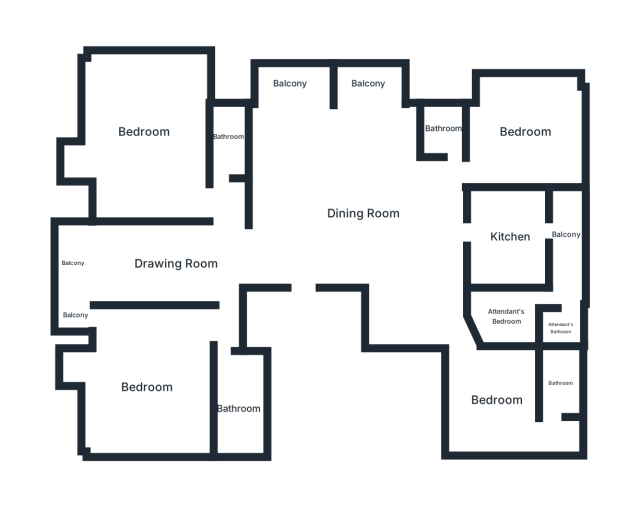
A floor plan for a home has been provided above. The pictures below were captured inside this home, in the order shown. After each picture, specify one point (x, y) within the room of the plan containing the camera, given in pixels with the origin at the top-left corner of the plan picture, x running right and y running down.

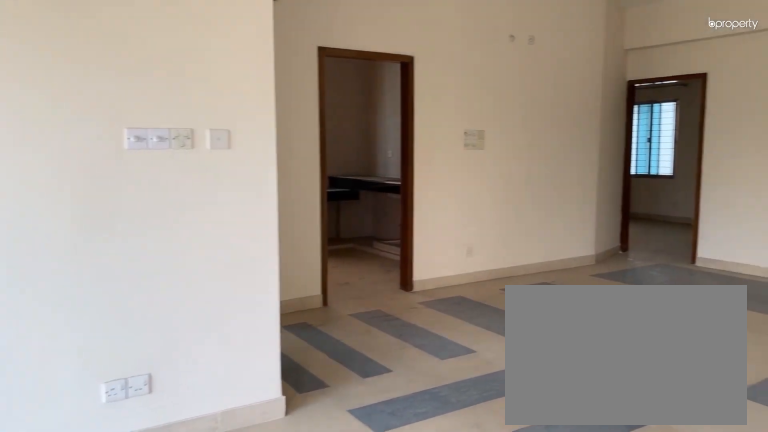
(363, 213)
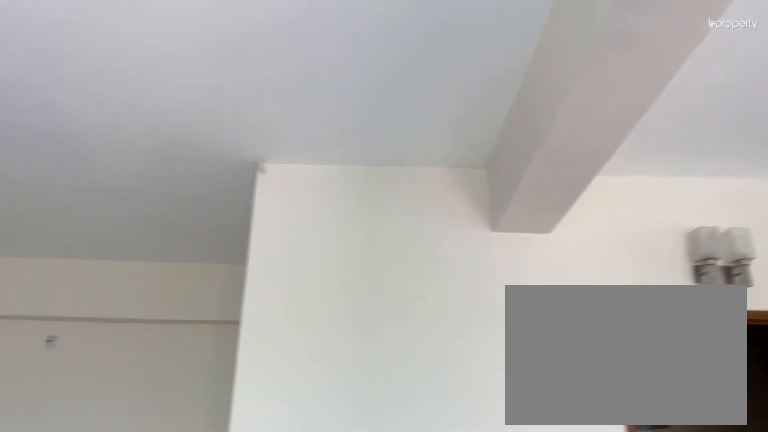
(363, 213)
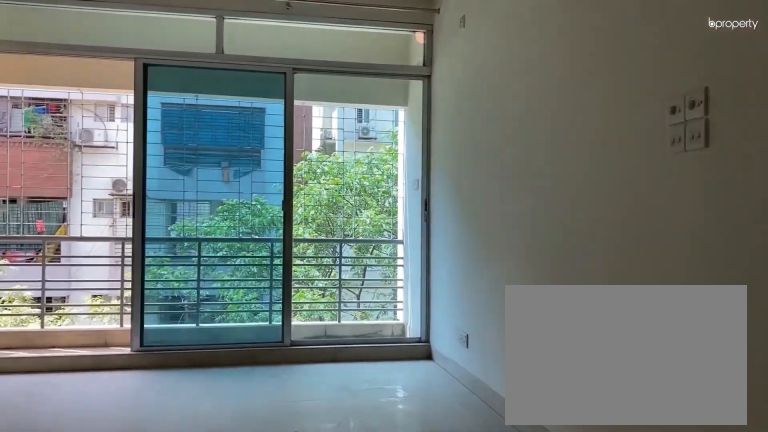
(174, 262)
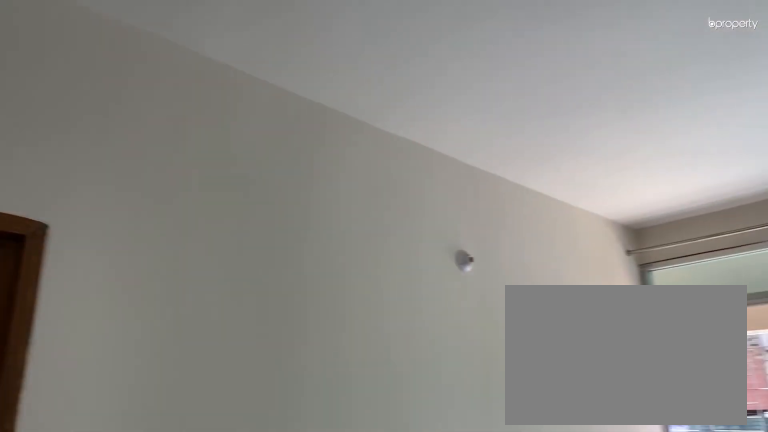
(174, 262)
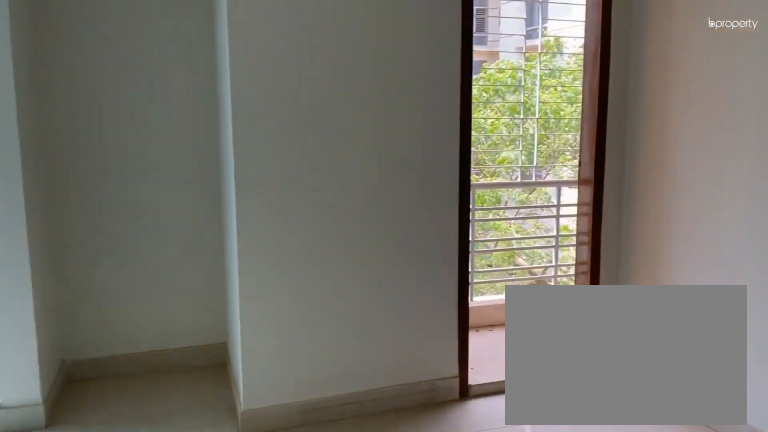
(146, 385)
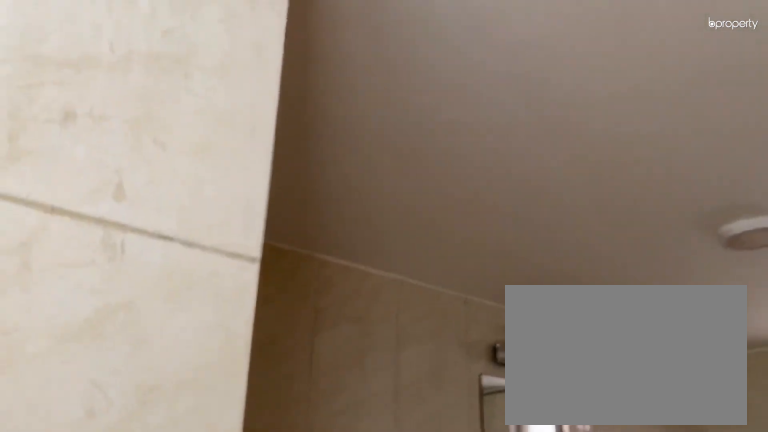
(238, 409)
